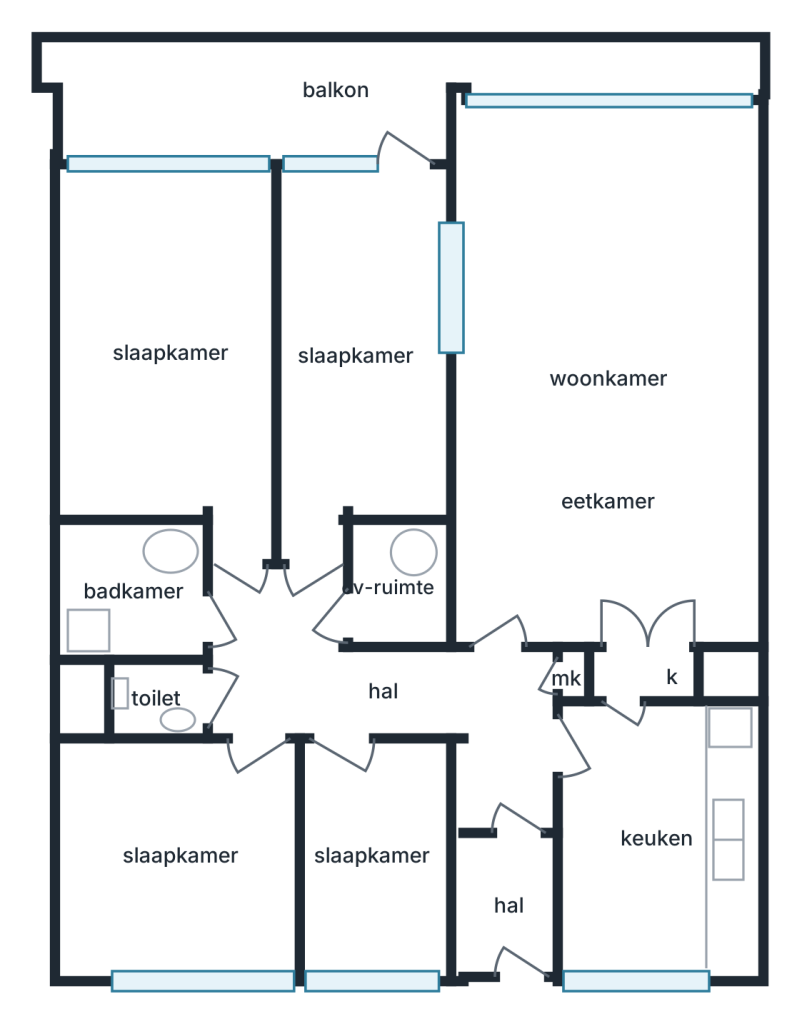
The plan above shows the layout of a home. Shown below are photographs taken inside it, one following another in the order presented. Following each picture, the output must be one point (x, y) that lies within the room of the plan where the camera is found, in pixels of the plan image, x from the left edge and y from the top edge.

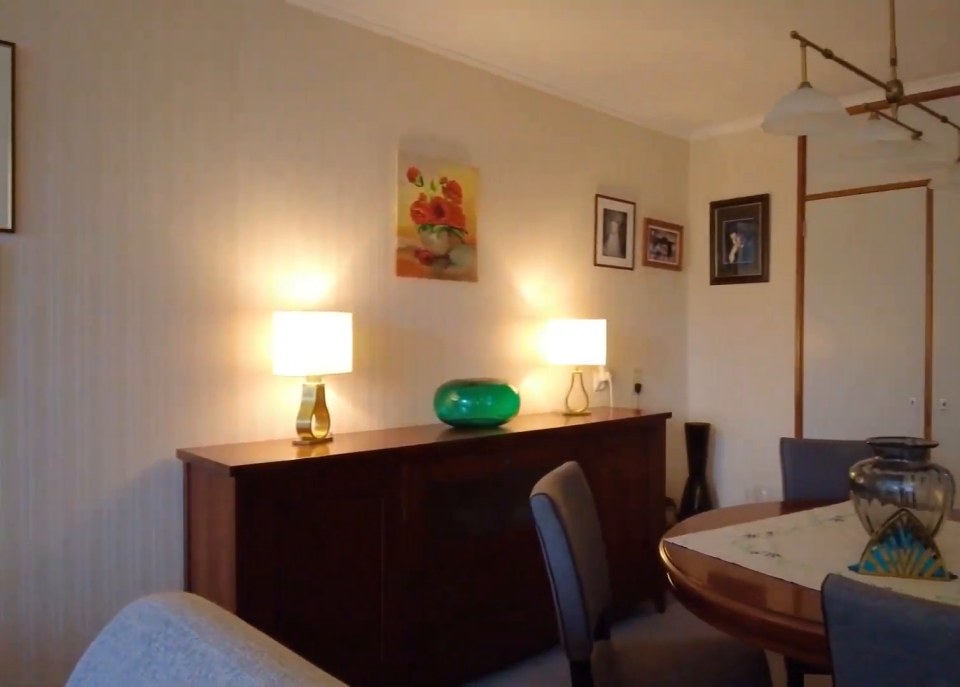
(606, 376)
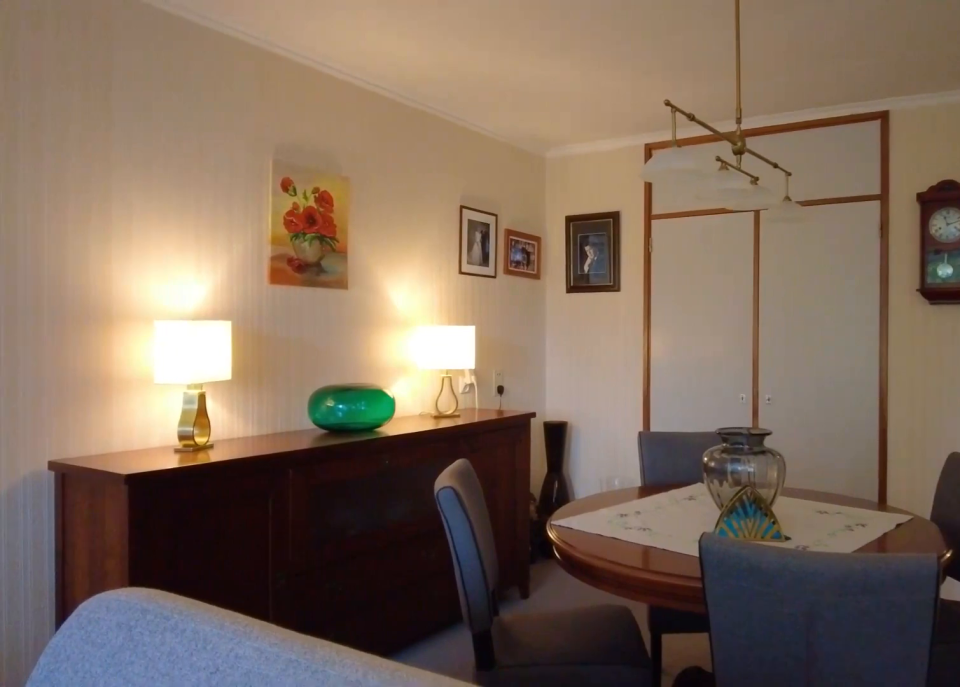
(606, 376)
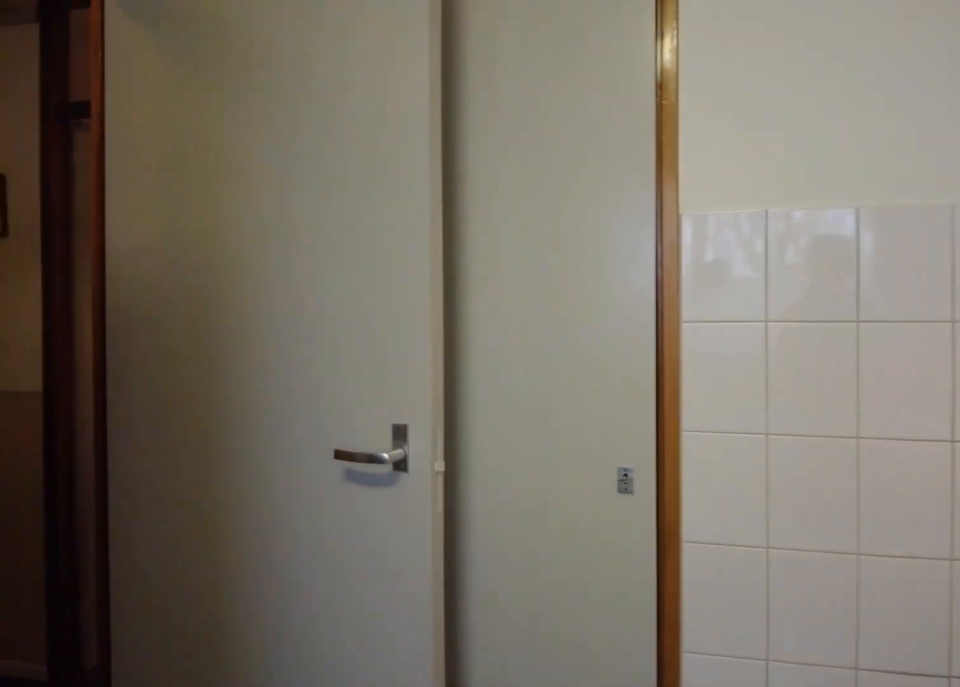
(656, 838)
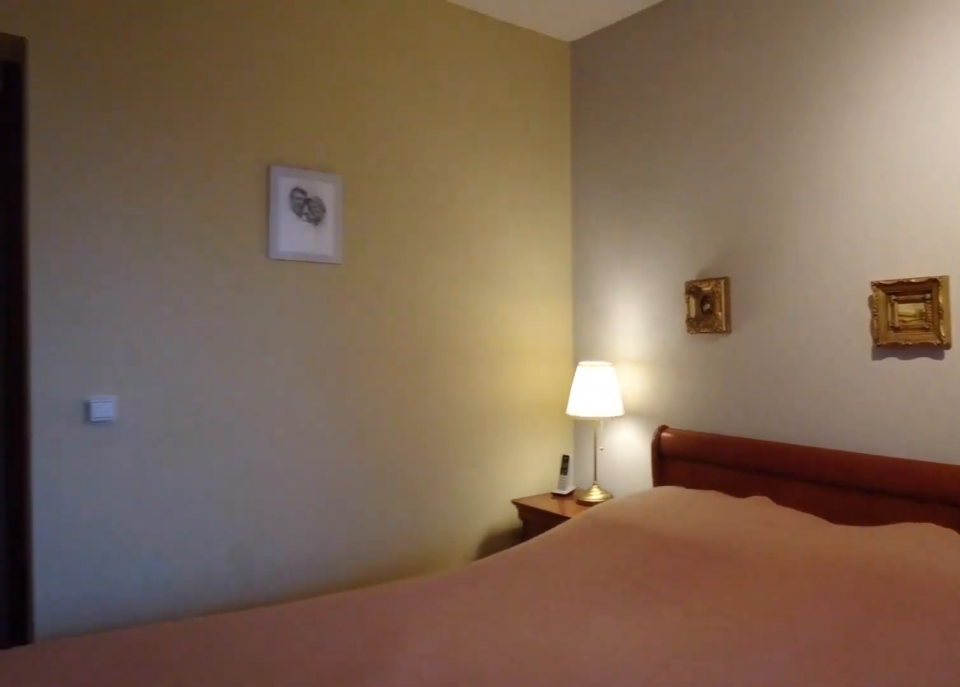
(170, 350)
